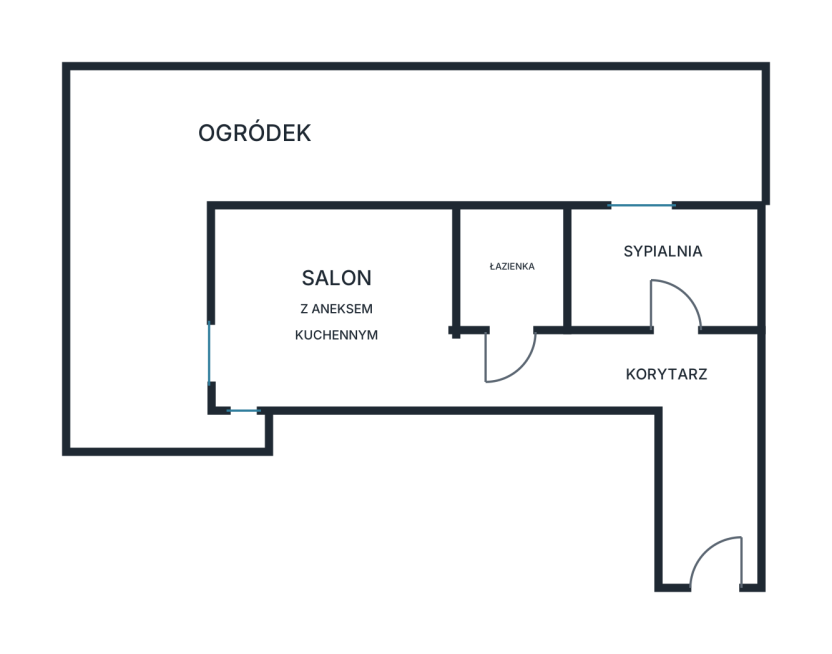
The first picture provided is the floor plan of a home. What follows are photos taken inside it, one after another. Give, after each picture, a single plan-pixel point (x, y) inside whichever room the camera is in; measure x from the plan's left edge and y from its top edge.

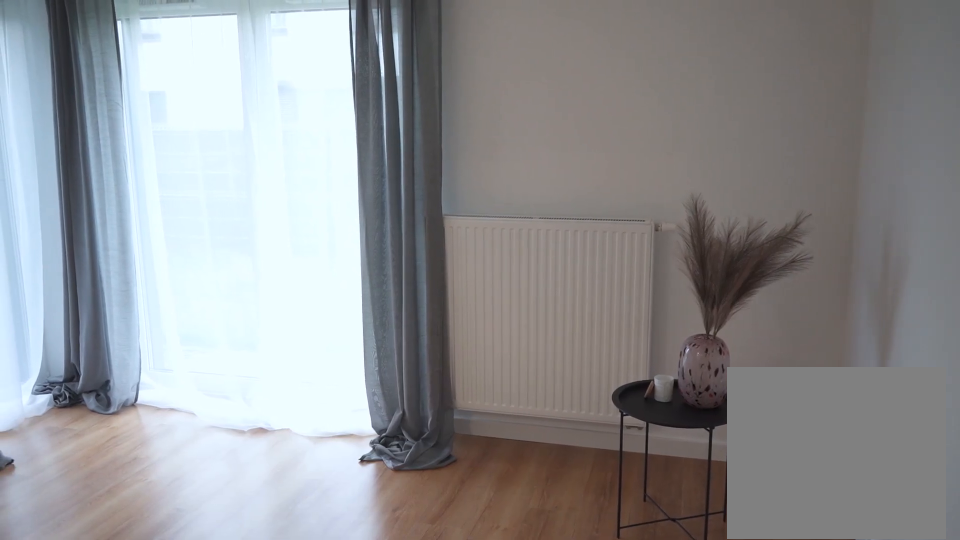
(333, 307)
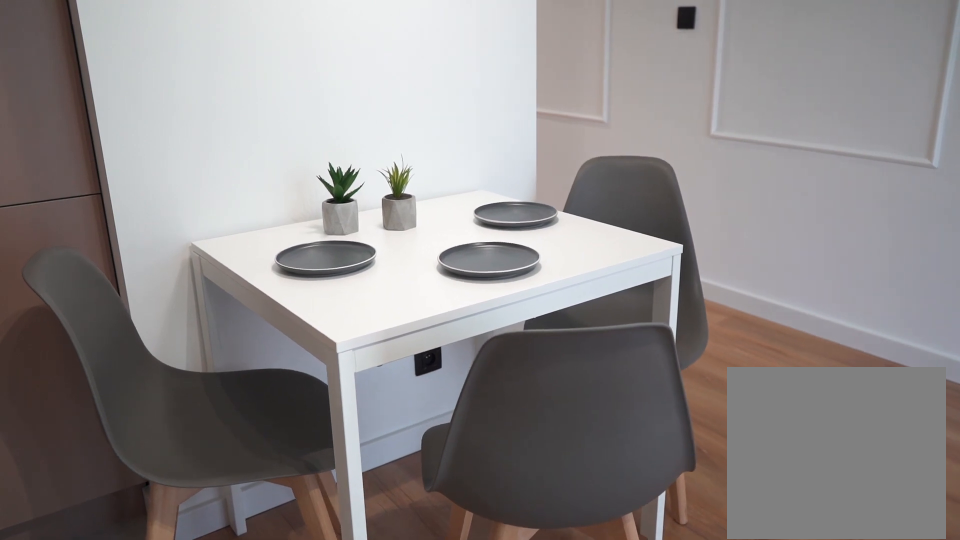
(333, 307)
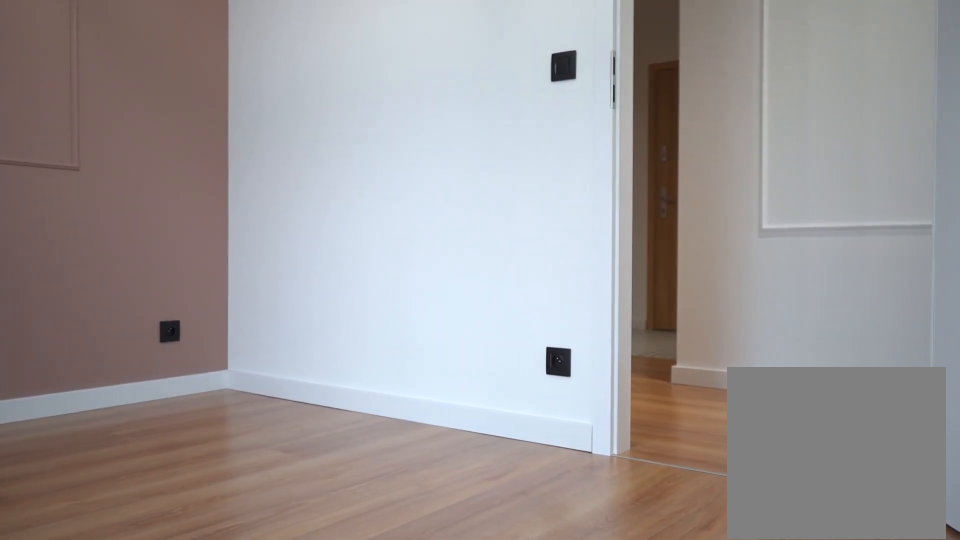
(661, 264)
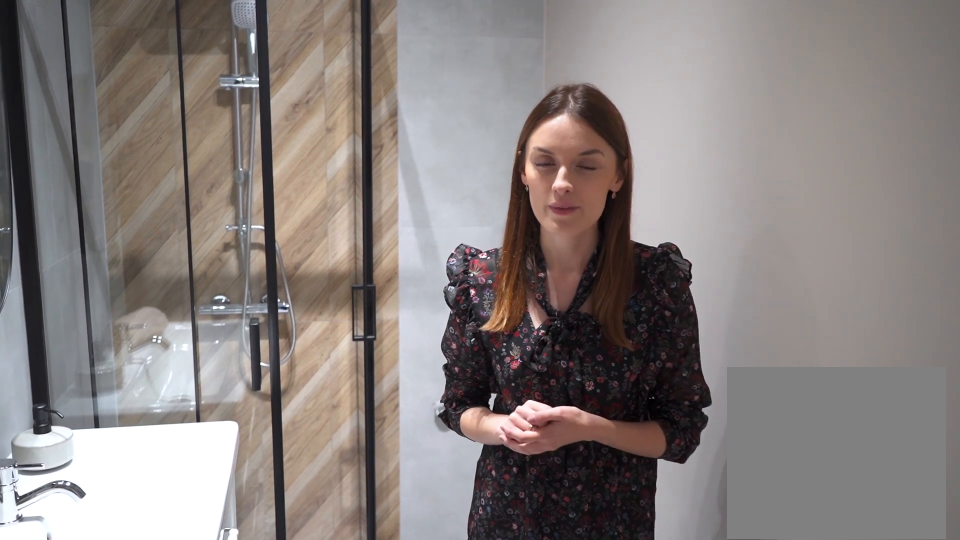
(511, 268)
